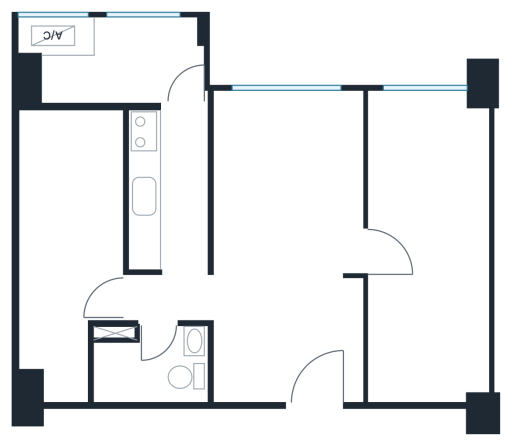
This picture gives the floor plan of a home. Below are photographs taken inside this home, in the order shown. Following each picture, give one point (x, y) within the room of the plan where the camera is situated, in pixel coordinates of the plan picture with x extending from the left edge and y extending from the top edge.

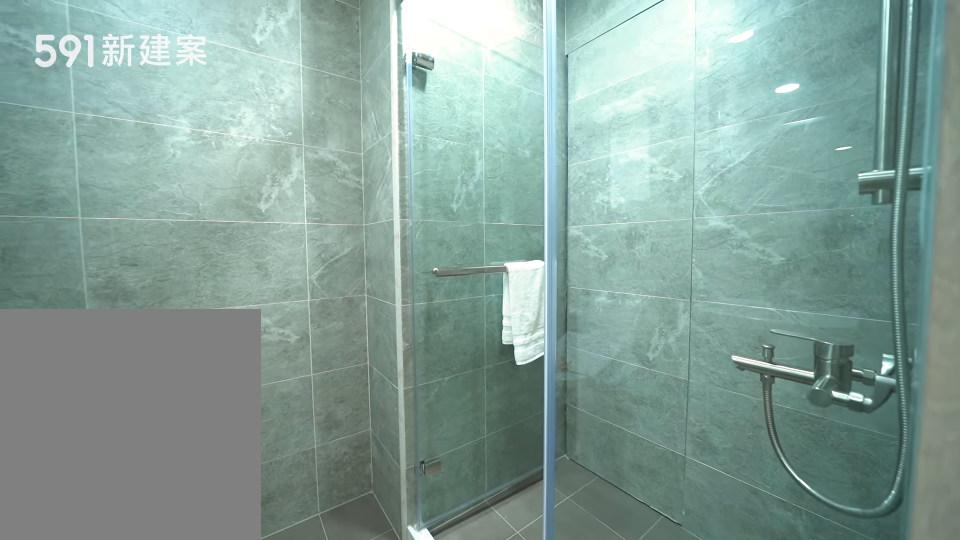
(151, 365)
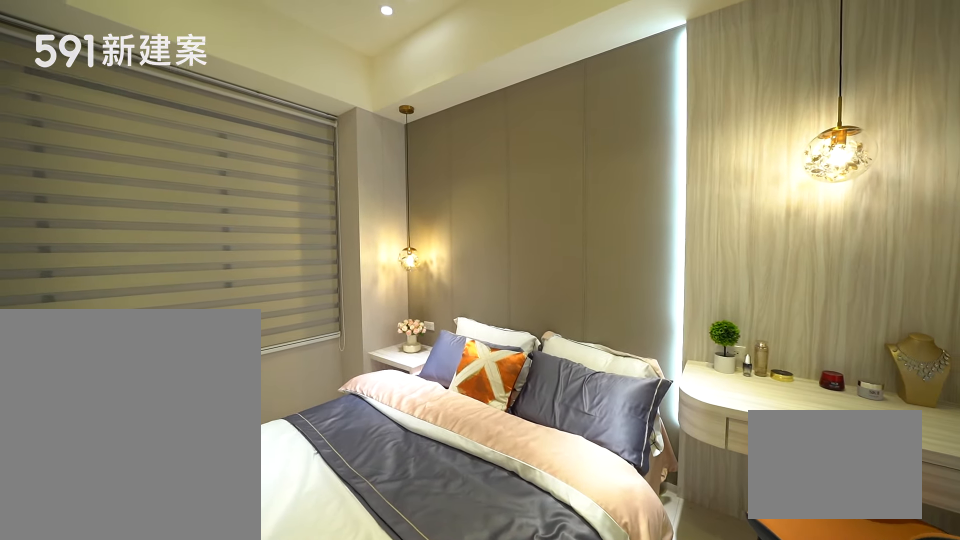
(432, 247)
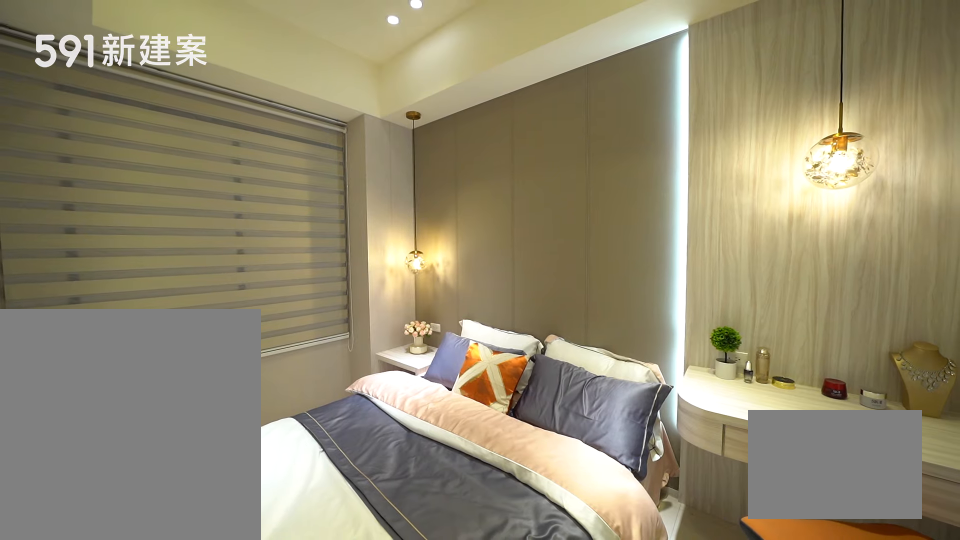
(432, 247)
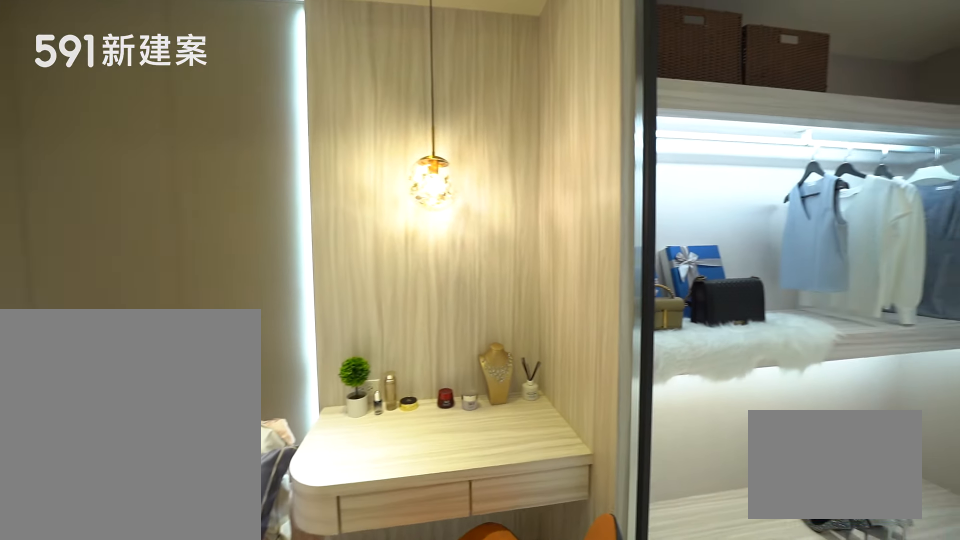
(432, 247)
